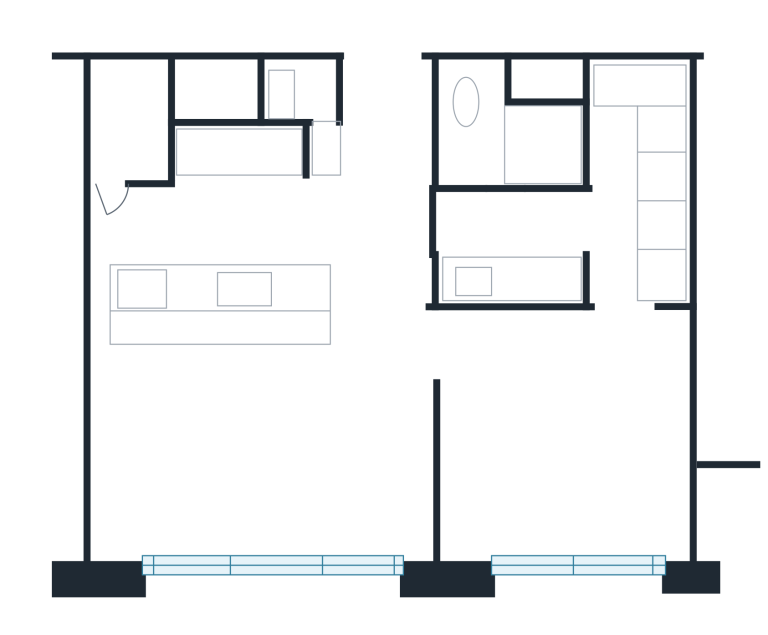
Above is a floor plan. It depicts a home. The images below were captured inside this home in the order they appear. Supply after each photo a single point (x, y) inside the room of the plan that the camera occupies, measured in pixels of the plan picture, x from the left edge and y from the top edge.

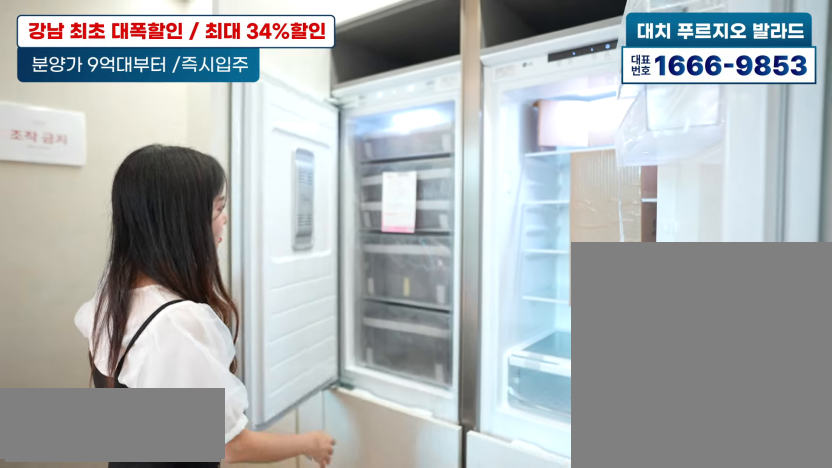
(228, 211)
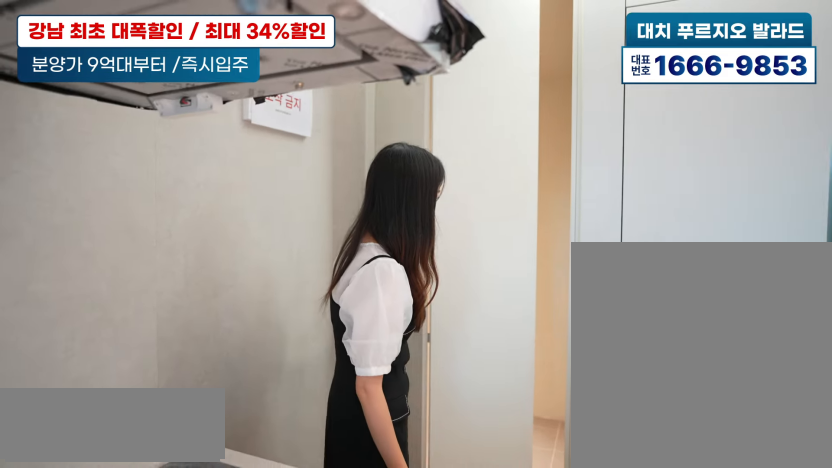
(228, 211)
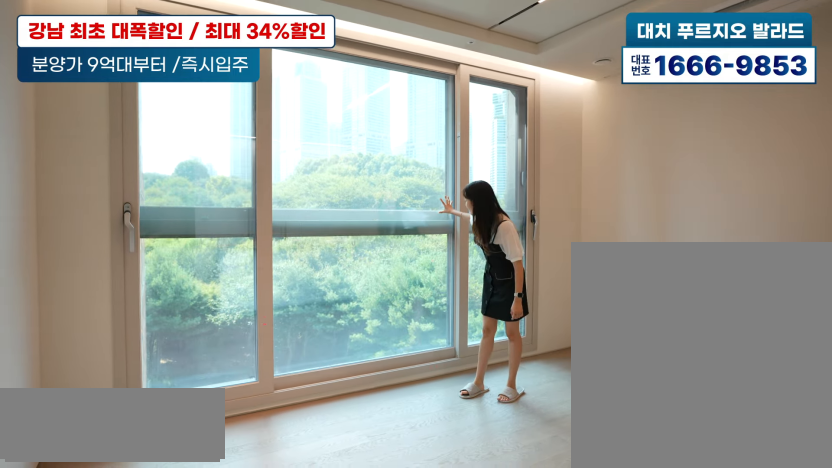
(251, 454)
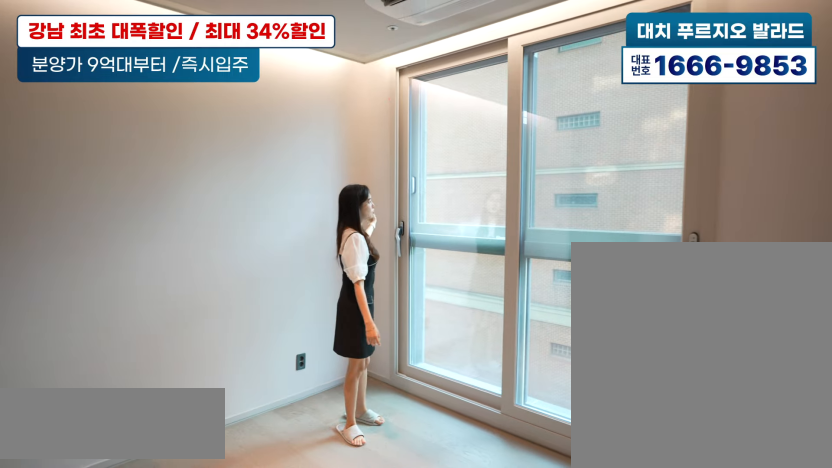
(570, 449)
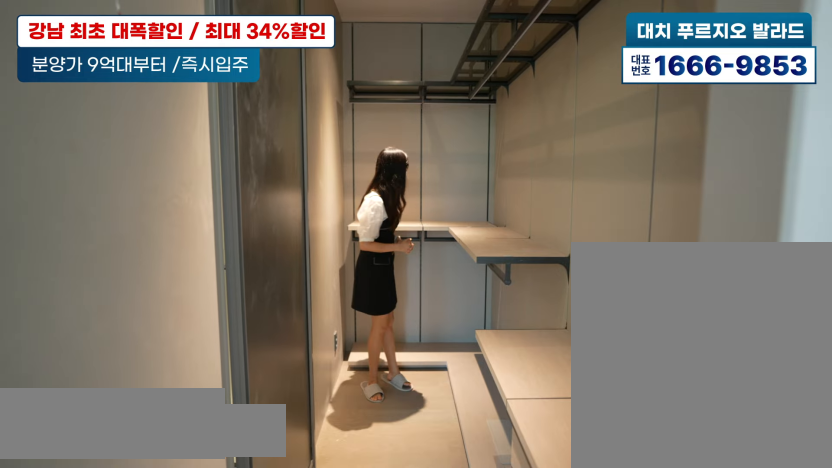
(583, 201)
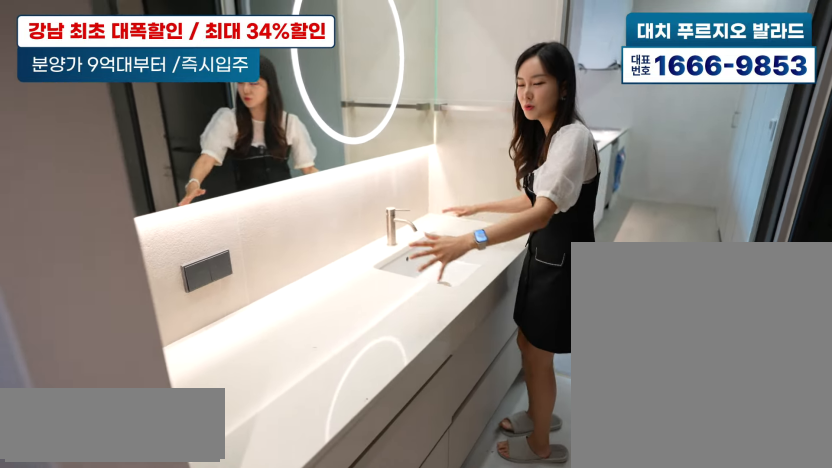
(581, 197)
